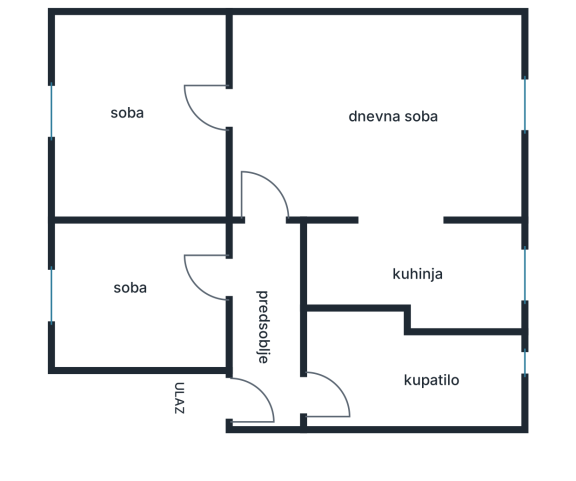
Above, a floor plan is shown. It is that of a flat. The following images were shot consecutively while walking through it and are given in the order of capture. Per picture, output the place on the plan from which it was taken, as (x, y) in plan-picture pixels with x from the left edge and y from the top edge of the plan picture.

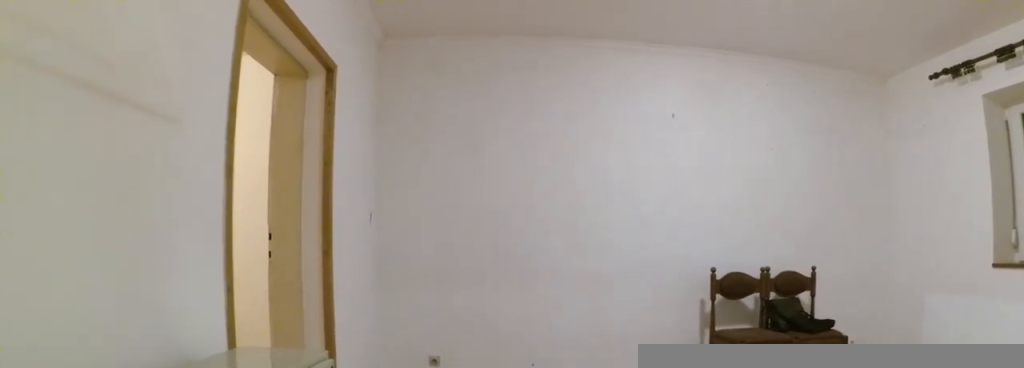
(269, 194)
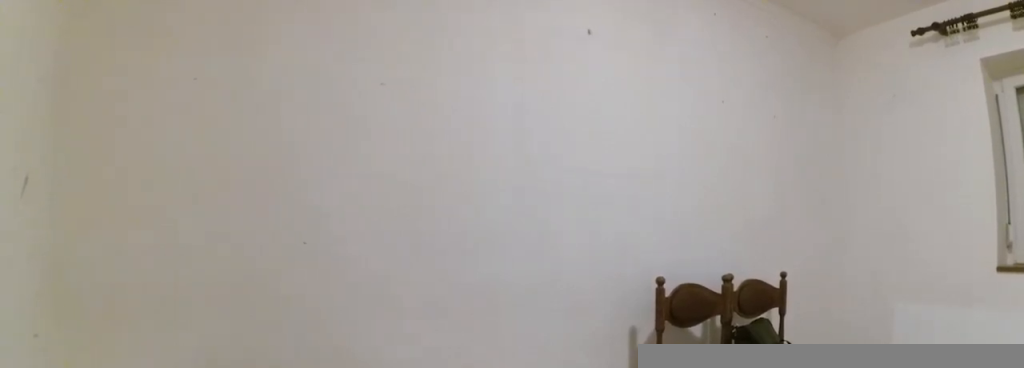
(265, 125)
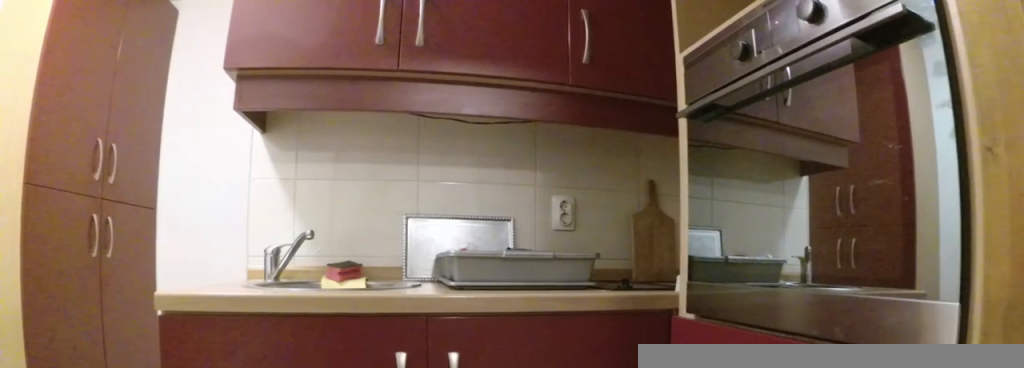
(392, 201)
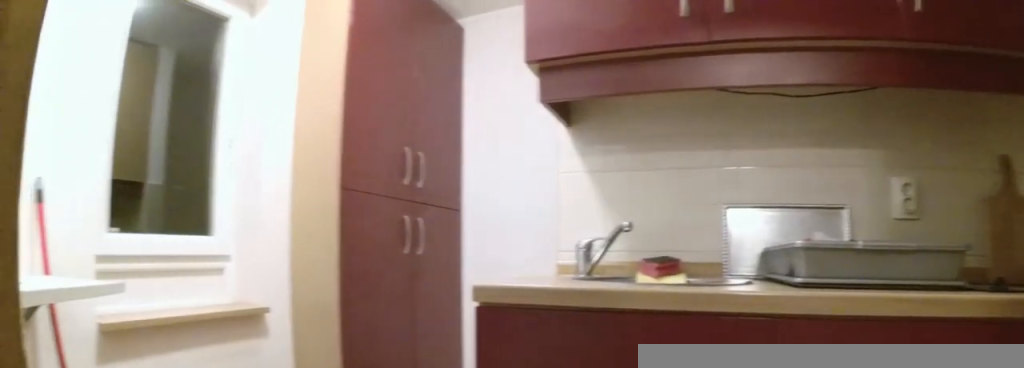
(381, 232)
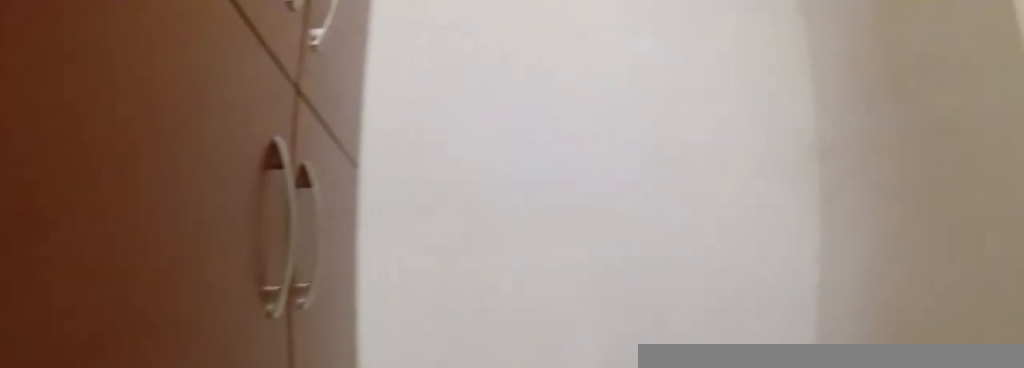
(509, 240)
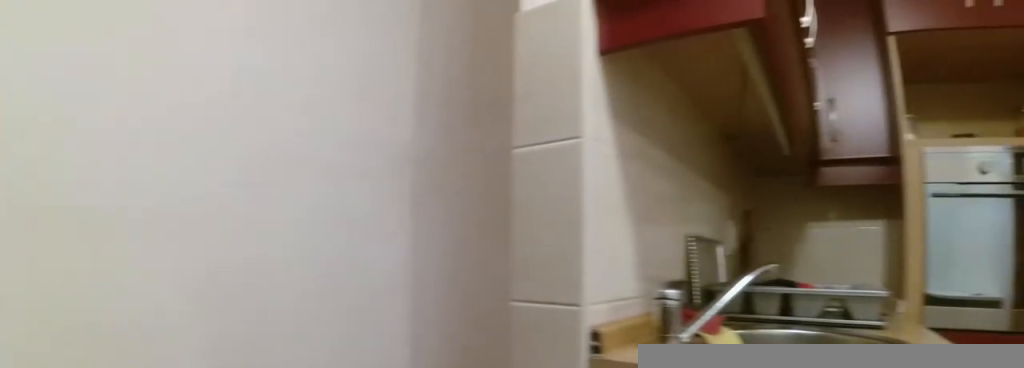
(516, 245)
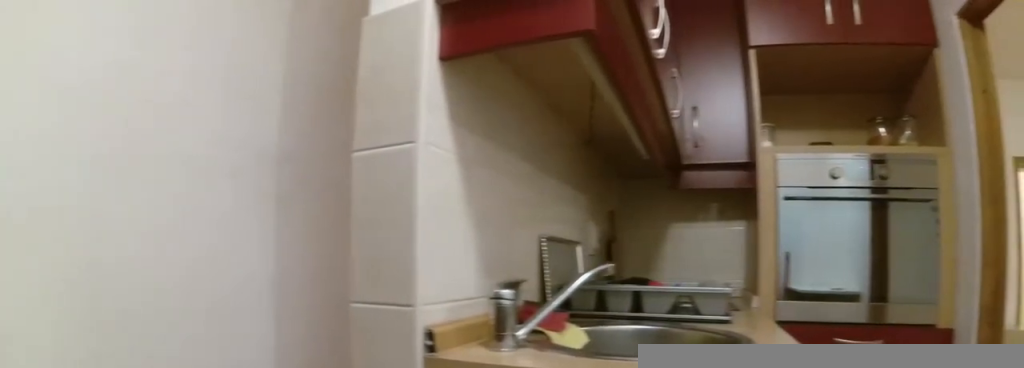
(519, 248)
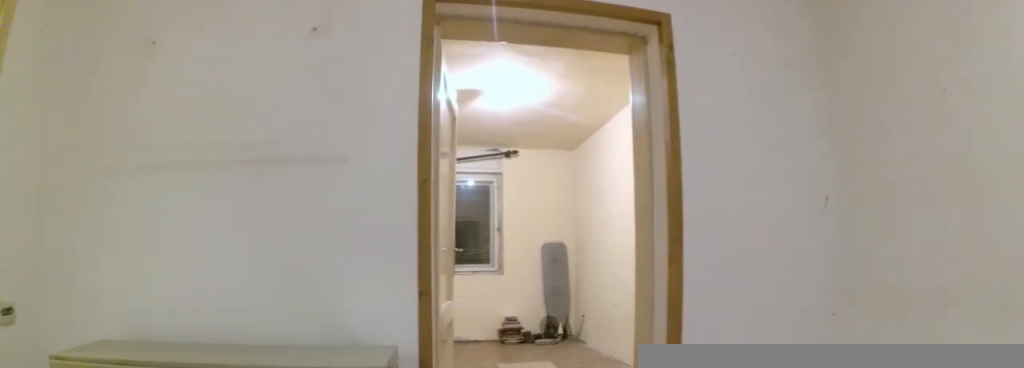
(351, 174)
